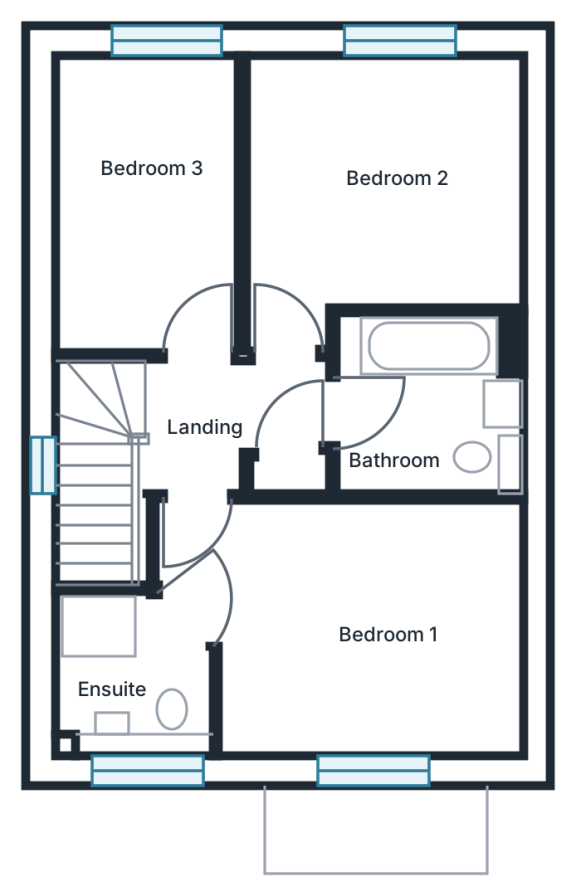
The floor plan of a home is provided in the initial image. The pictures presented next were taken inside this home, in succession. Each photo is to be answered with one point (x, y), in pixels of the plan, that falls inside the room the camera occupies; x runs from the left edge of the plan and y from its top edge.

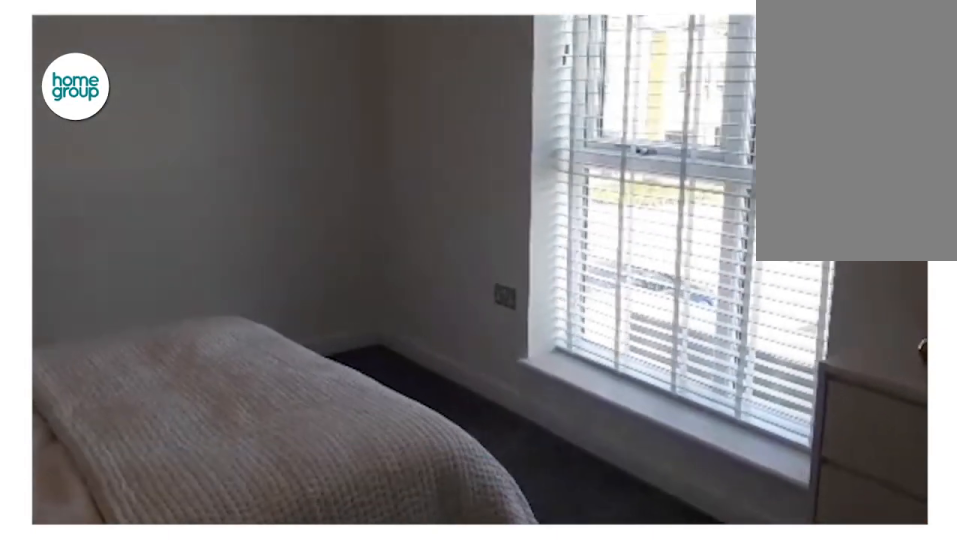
(348, 633)
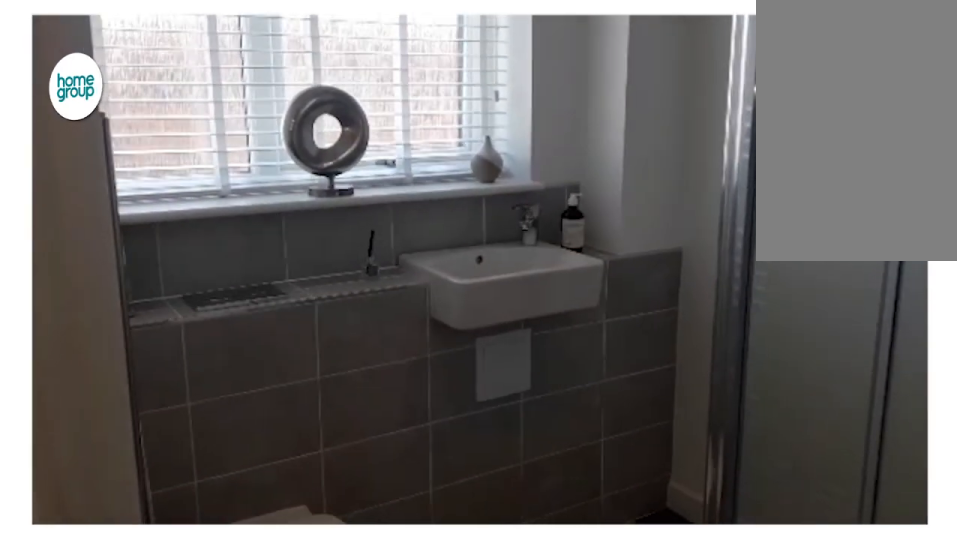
(133, 677)
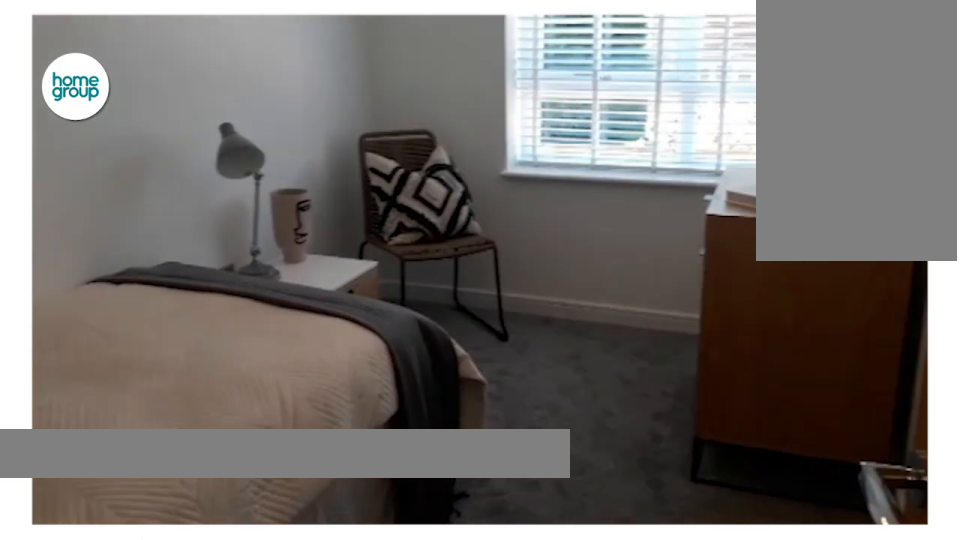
(148, 206)
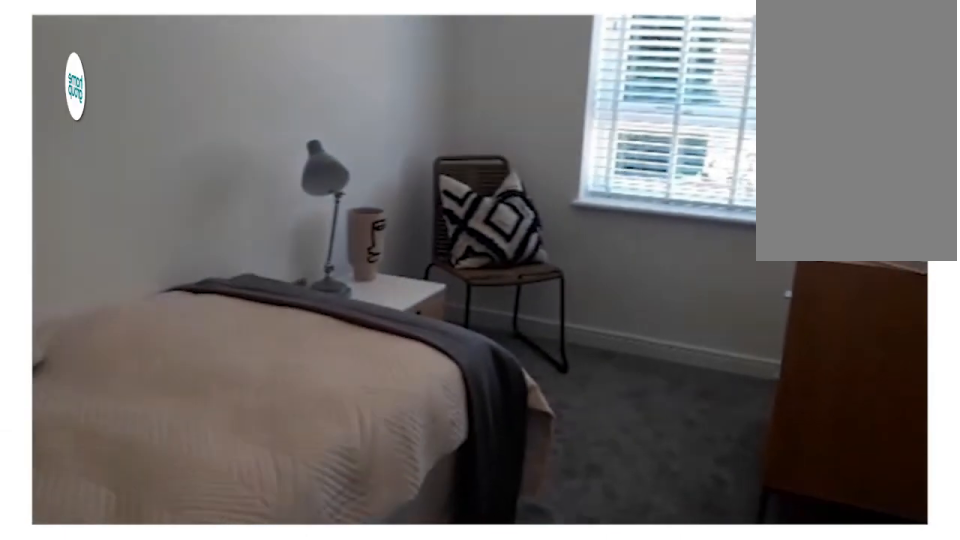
(148, 206)
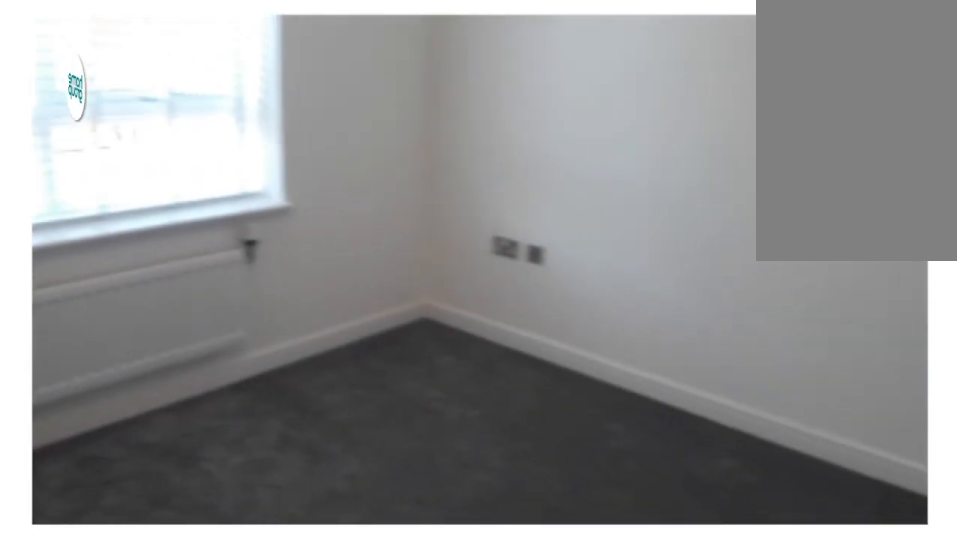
(380, 192)
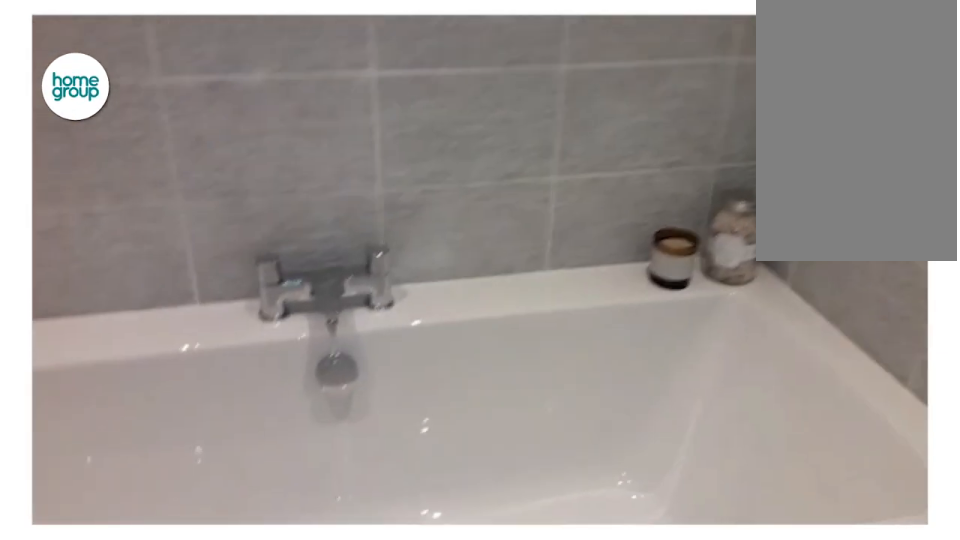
(423, 408)
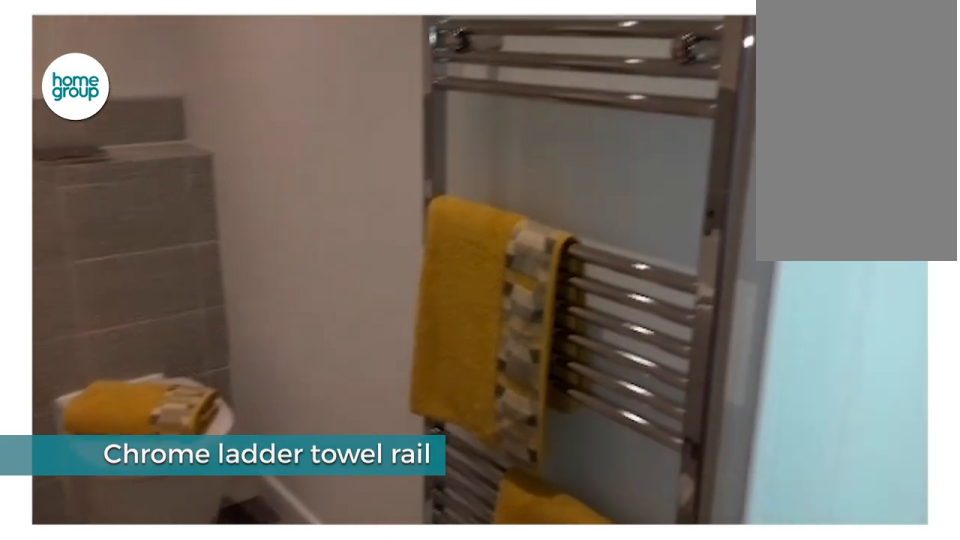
(423, 408)
